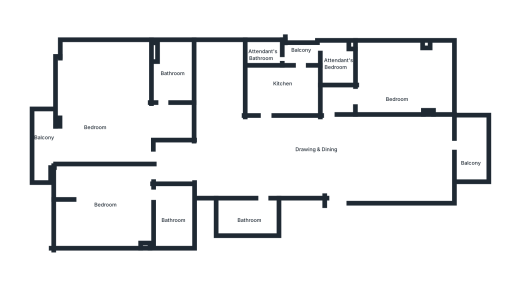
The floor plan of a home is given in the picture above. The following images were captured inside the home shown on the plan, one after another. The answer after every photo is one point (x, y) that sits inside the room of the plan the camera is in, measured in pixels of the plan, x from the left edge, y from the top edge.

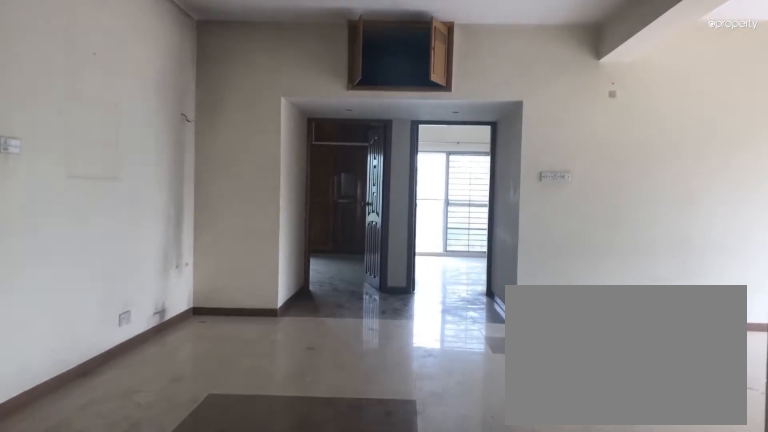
(317, 152)
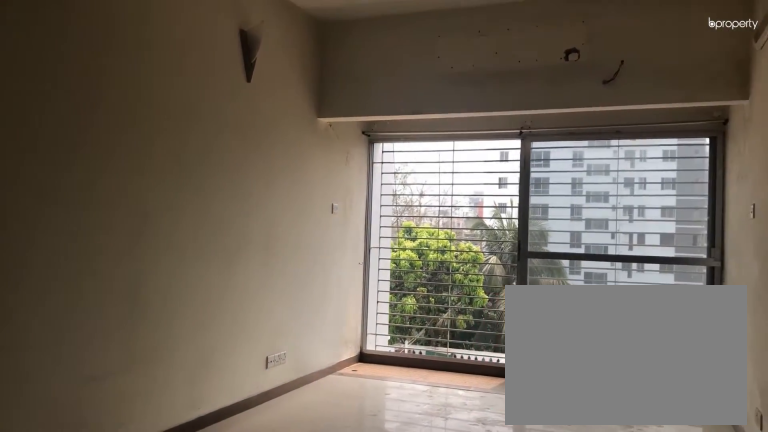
(317, 152)
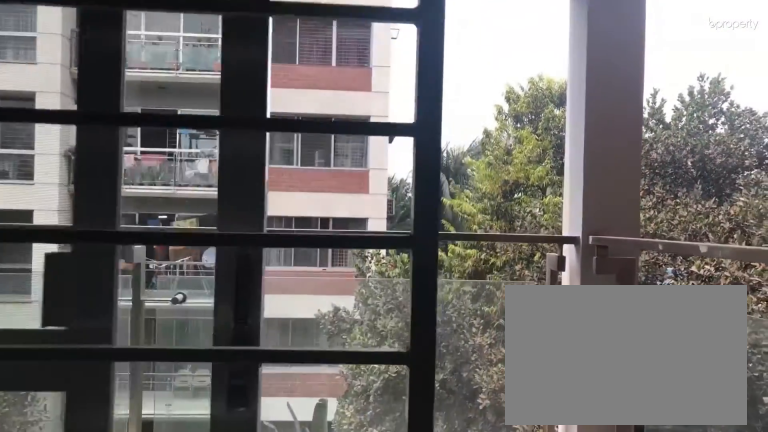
(472, 157)
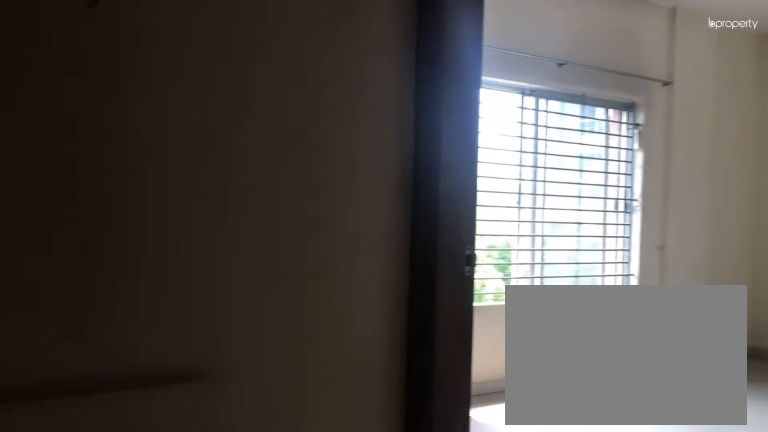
(357, 99)
